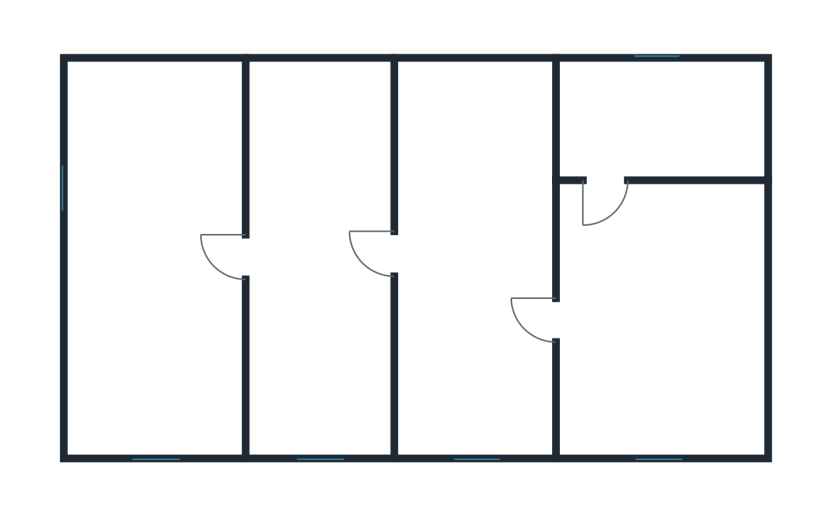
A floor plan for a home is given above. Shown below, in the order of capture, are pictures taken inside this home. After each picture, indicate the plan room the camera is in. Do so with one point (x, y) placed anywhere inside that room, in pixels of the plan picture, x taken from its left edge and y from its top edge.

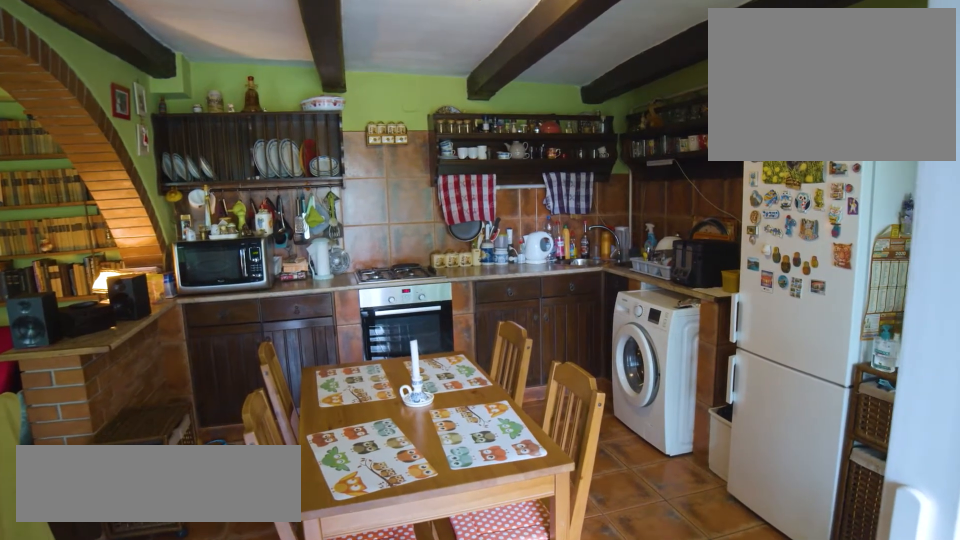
(472, 255)
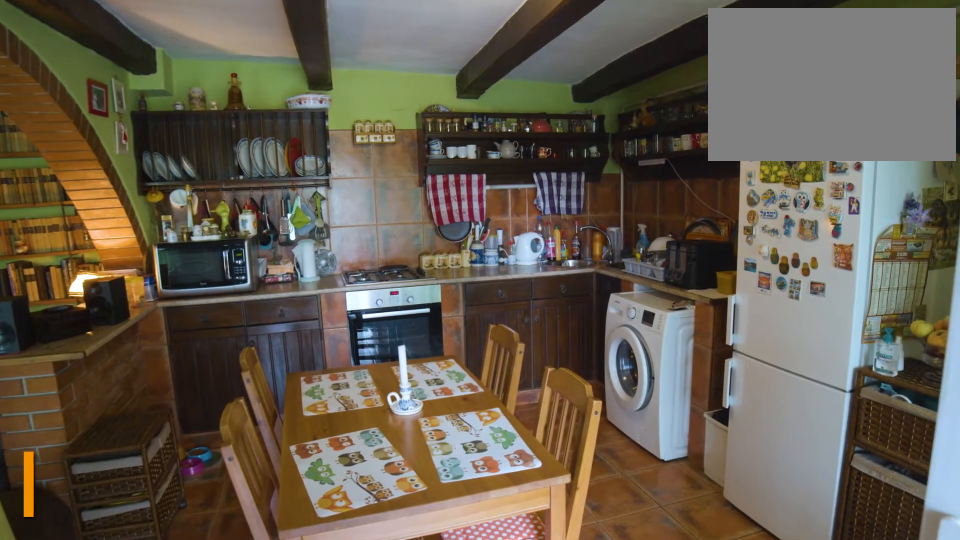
(472, 255)
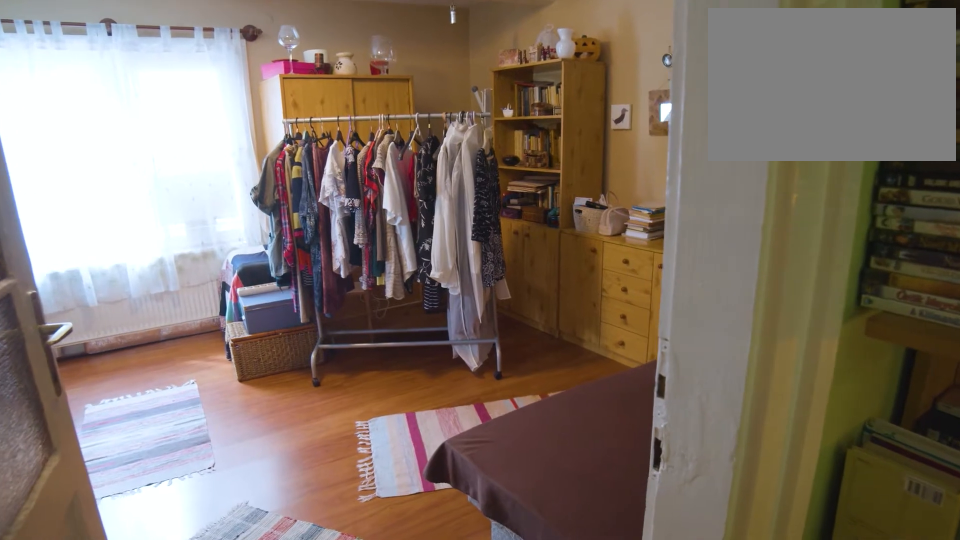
(159, 255)
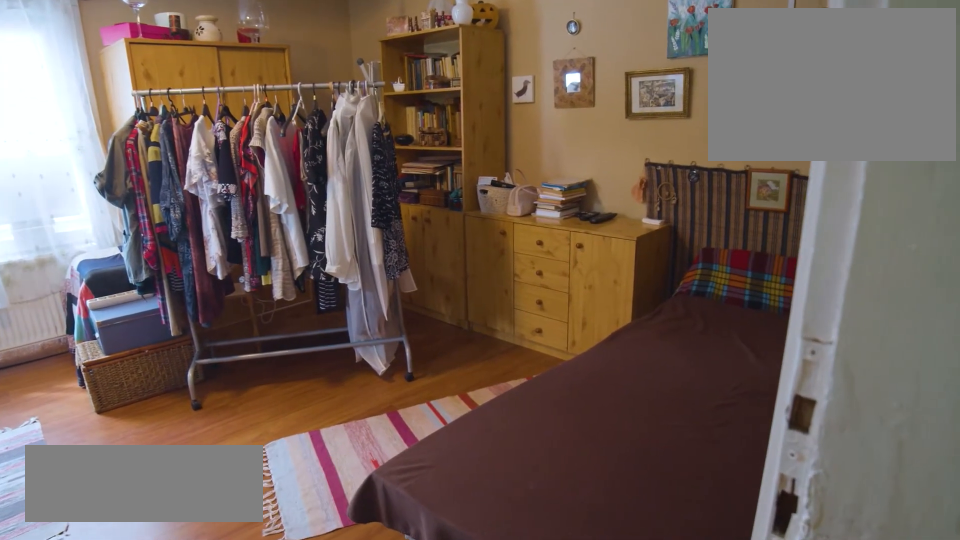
(158, 255)
